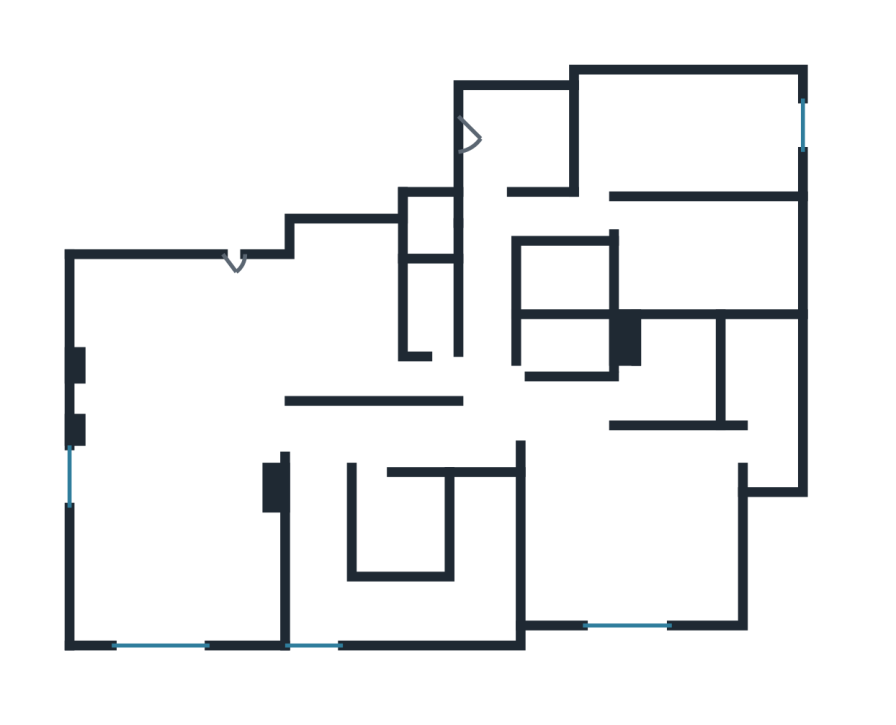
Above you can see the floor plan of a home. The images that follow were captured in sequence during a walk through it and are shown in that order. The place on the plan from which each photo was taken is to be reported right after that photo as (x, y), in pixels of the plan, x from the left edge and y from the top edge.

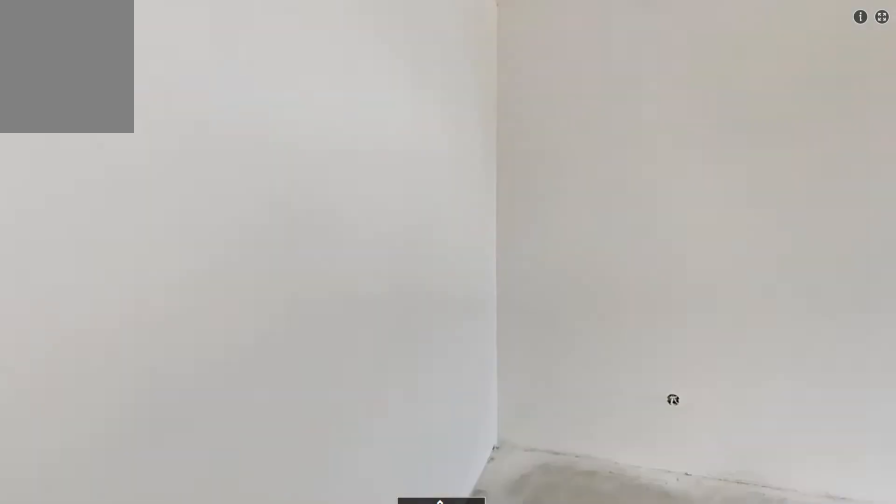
(579, 120)
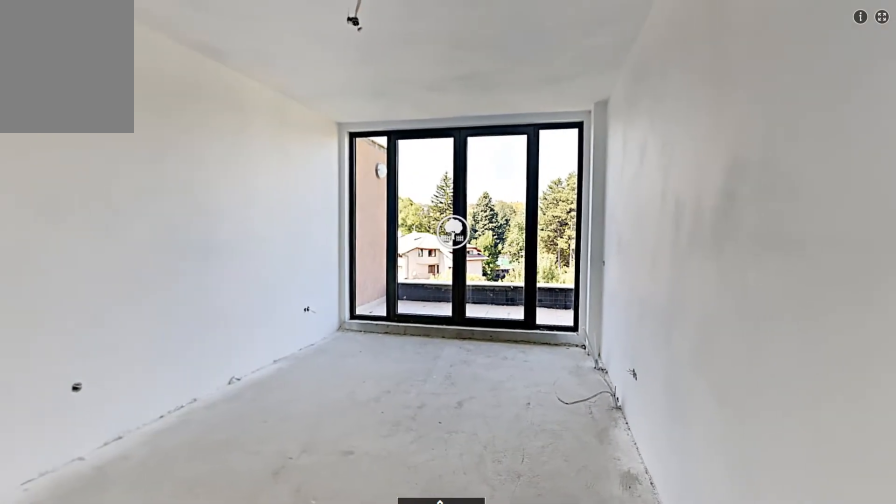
(649, 157)
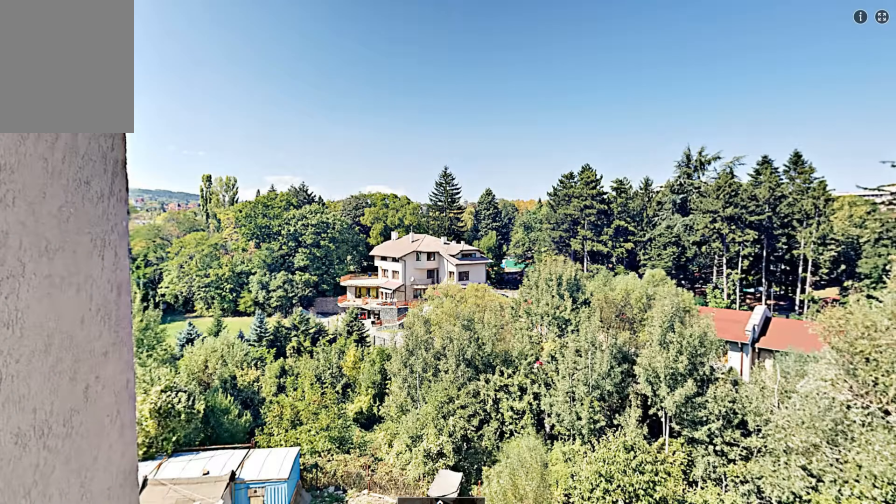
(823, 107)
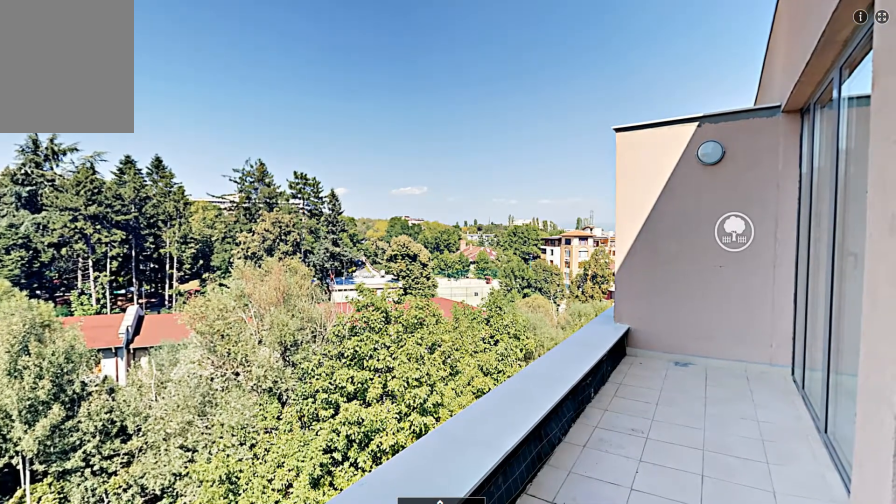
(831, 133)
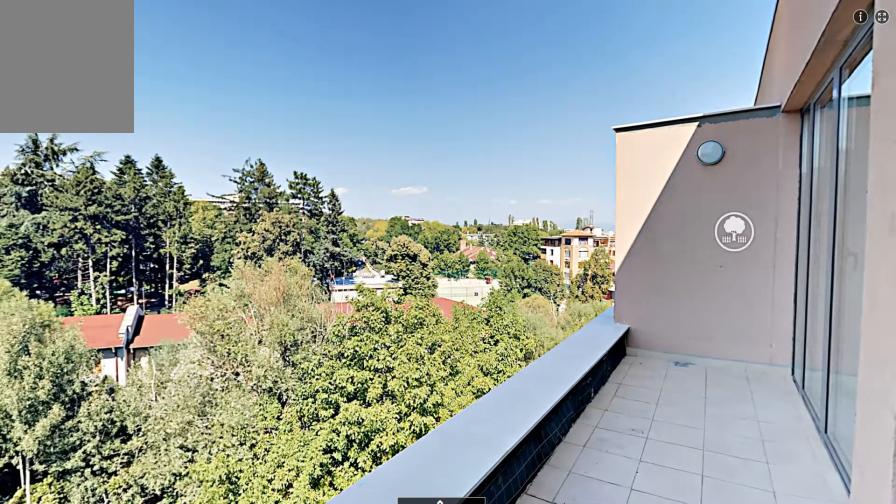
(830, 132)
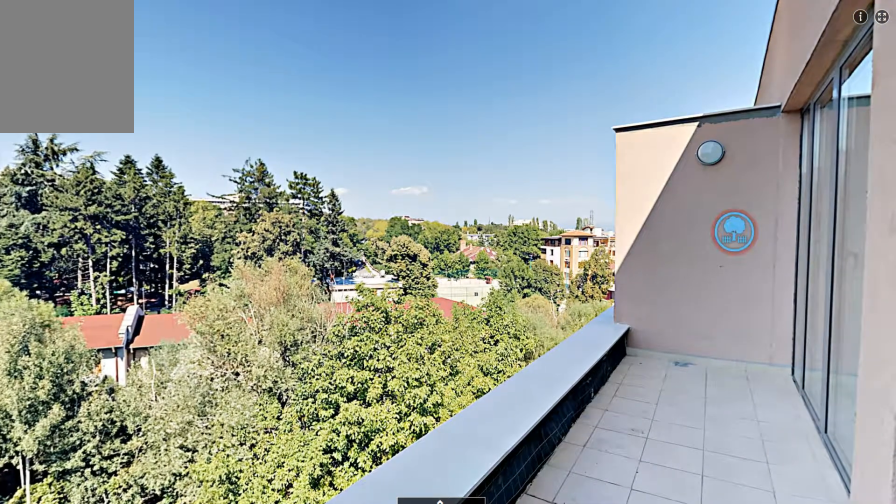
(828, 165)
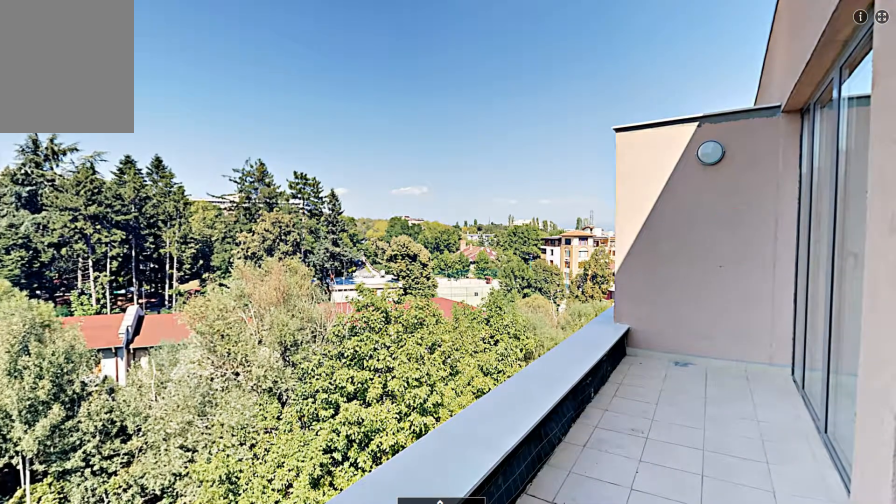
(828, 164)
